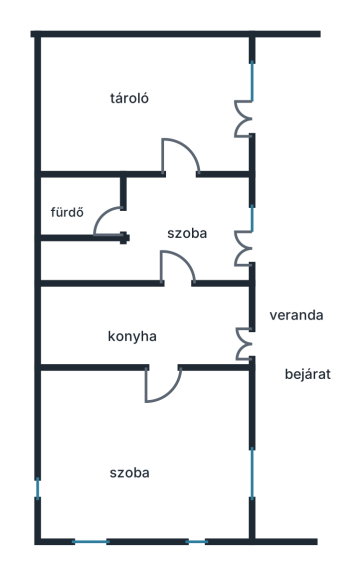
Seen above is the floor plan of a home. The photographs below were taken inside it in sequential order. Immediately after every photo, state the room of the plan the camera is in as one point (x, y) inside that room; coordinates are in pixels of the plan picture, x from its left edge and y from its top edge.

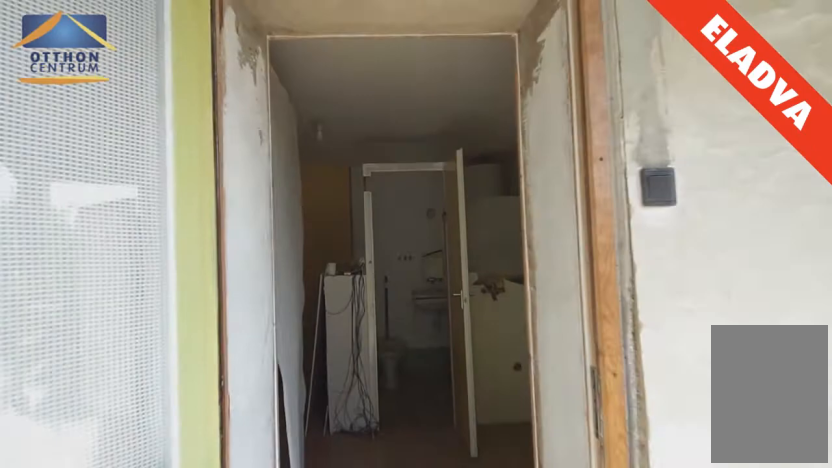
(260, 237)
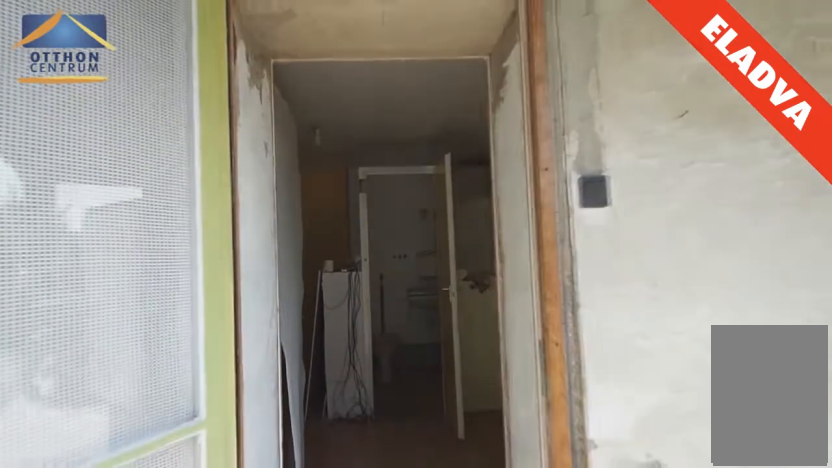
(269, 238)
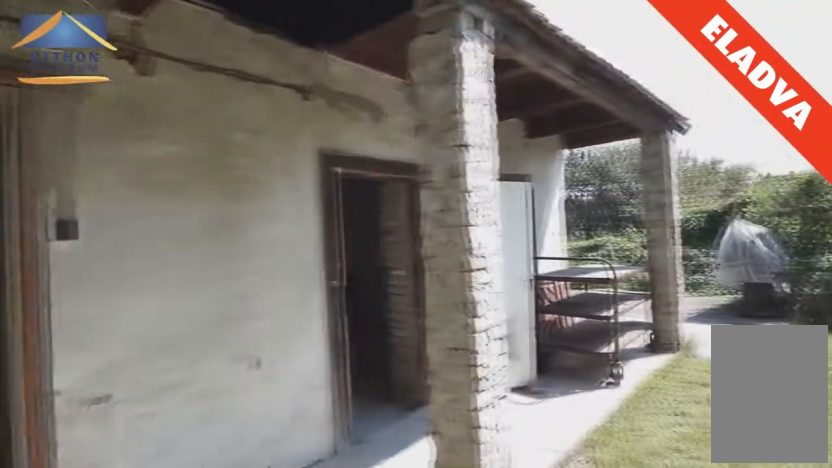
(290, 239)
